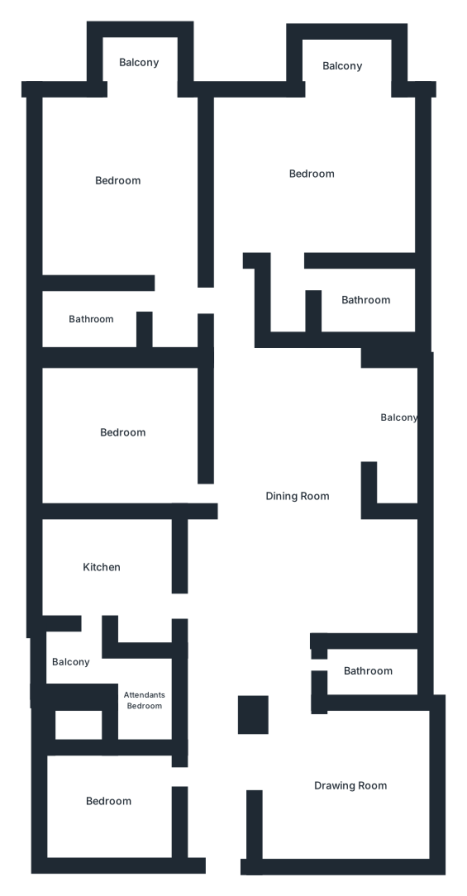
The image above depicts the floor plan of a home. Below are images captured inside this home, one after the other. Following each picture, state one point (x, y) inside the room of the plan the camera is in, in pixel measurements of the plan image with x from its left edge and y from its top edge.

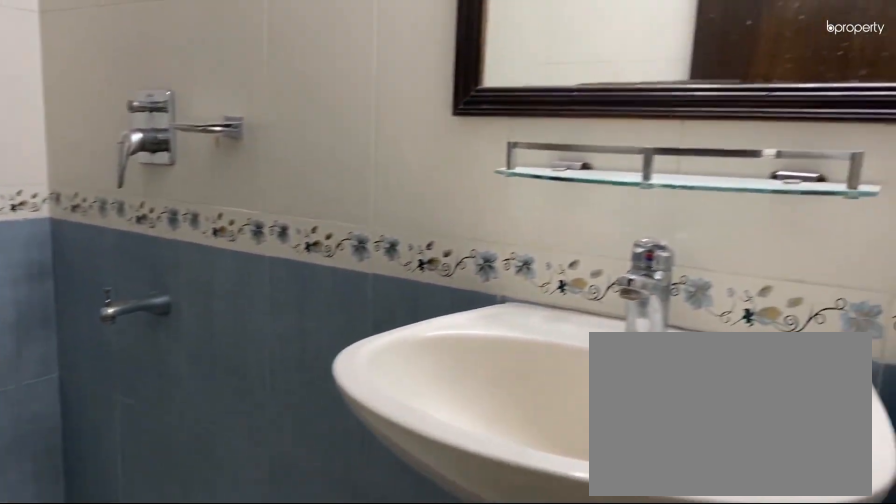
(367, 670)
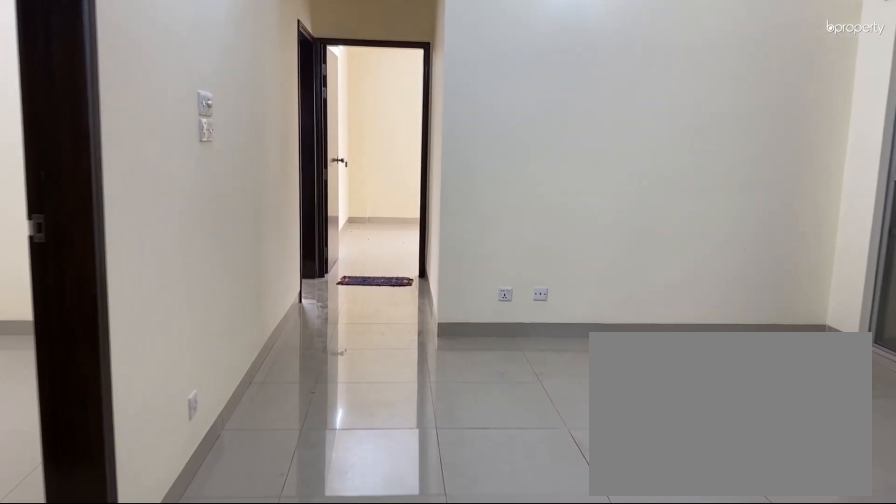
(295, 497)
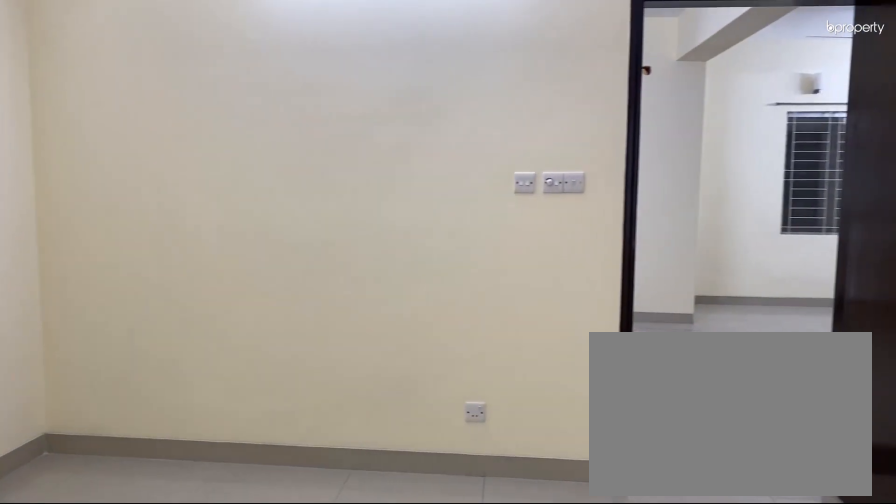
(123, 433)
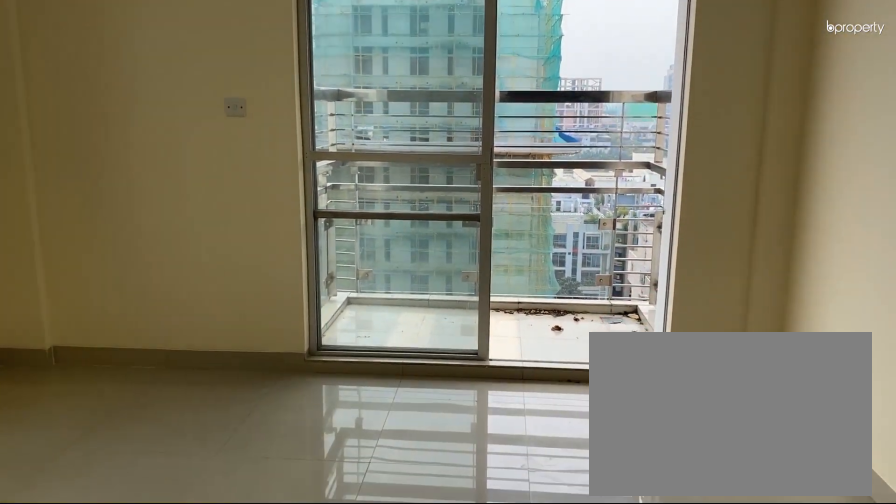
(117, 186)
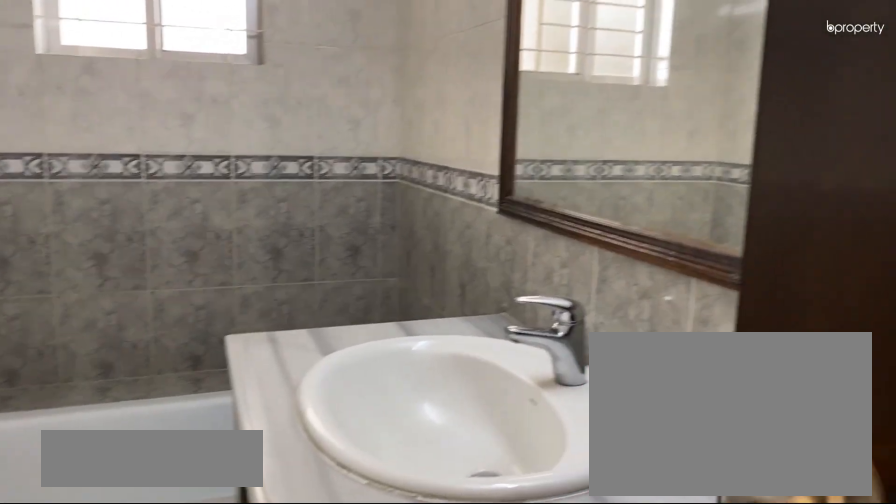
(98, 316)
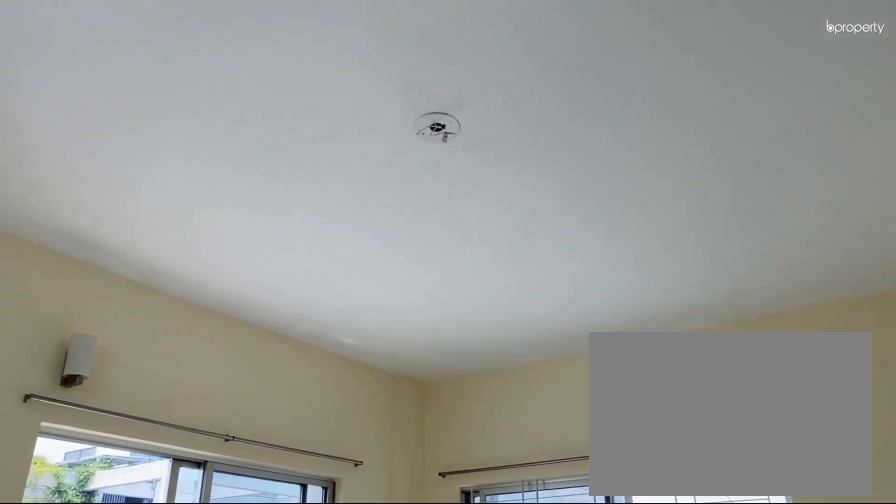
(311, 173)
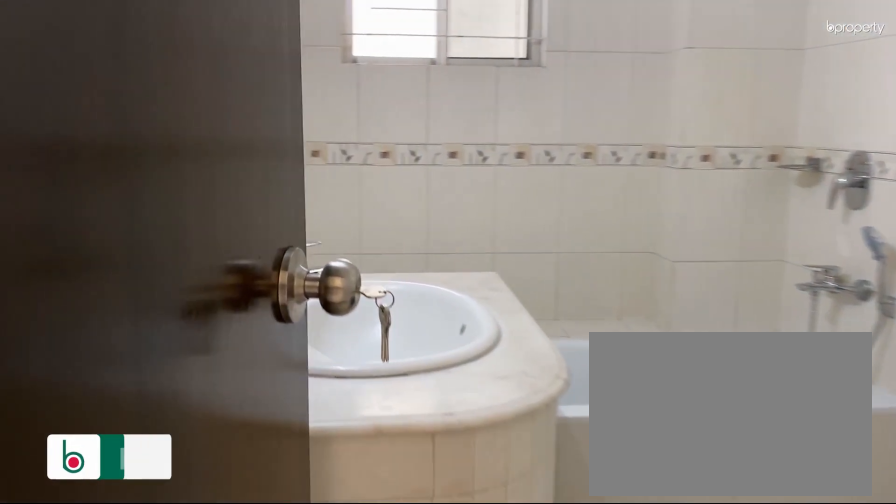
(363, 299)
